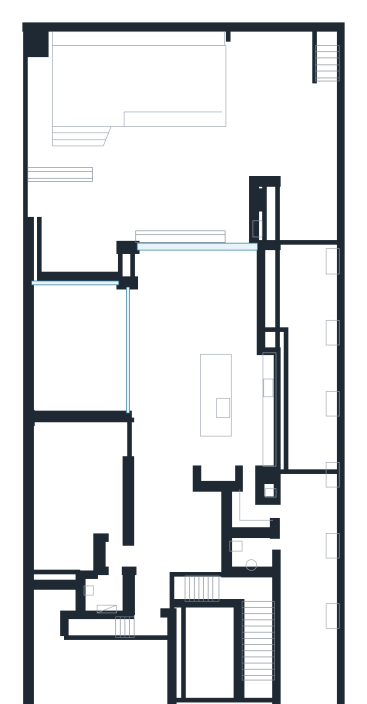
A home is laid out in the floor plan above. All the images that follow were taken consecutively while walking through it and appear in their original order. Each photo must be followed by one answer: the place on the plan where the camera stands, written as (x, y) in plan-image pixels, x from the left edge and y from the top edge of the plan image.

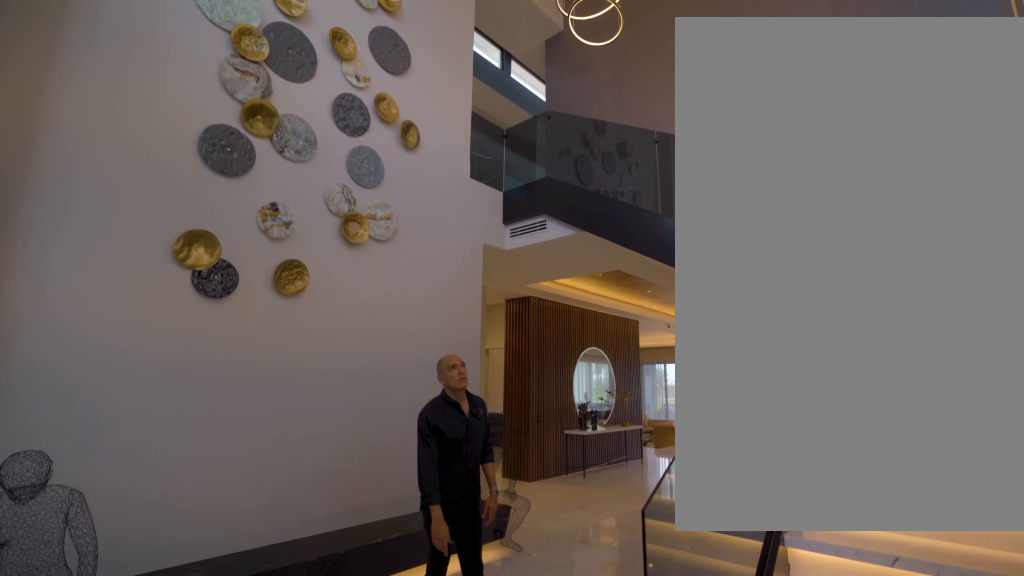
(223, 680)
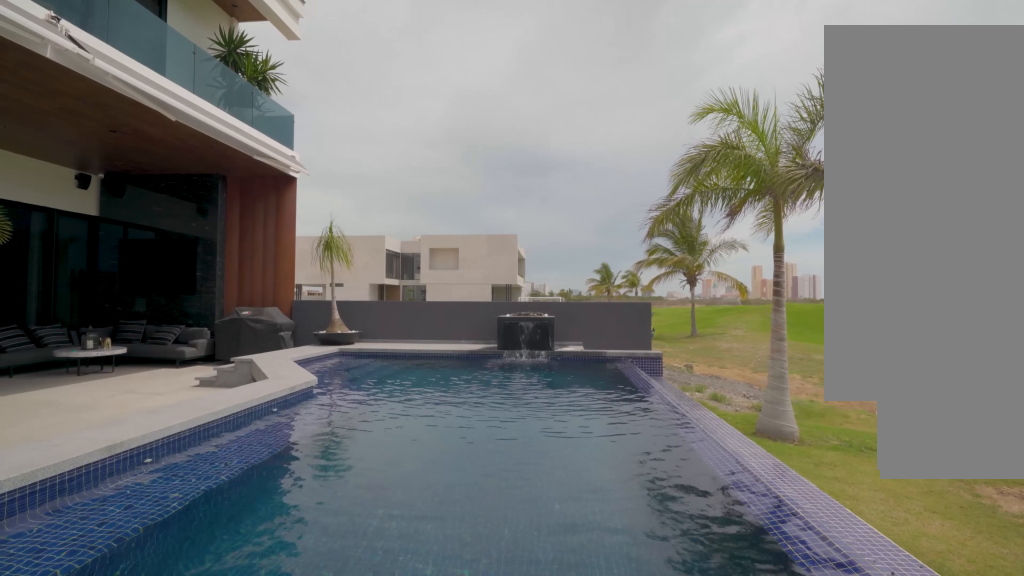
(253, 89)
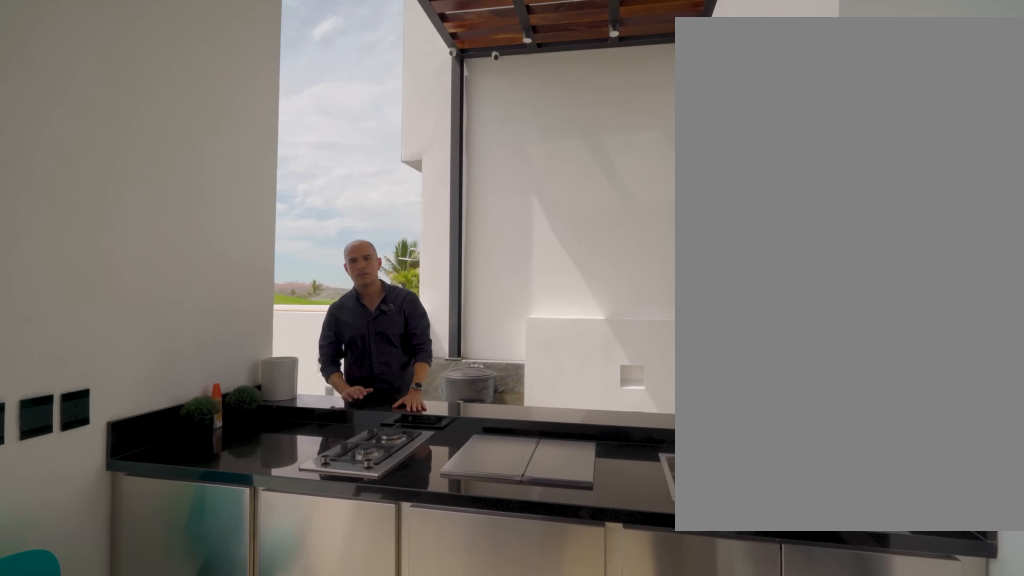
(230, 217)
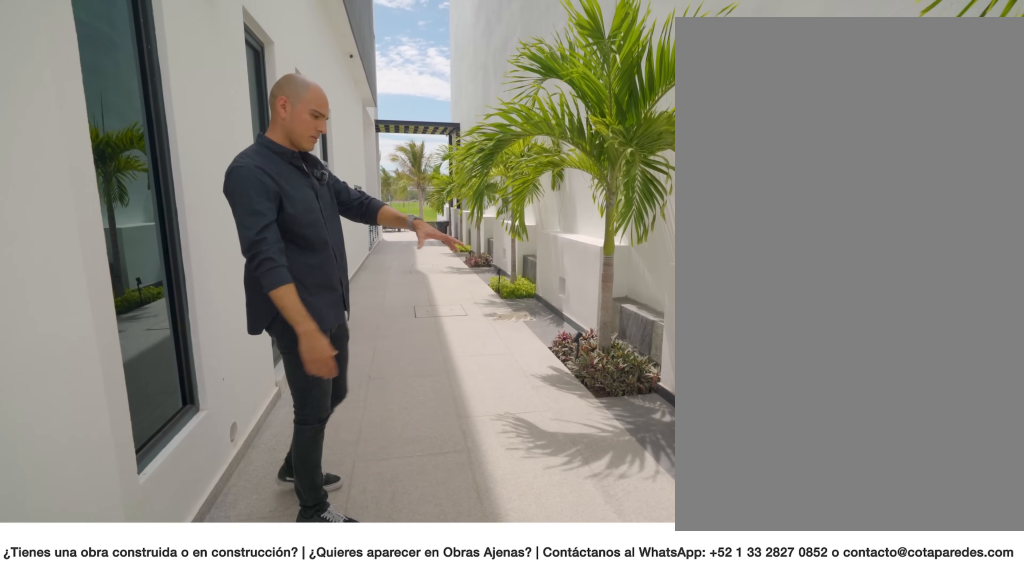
(303, 644)
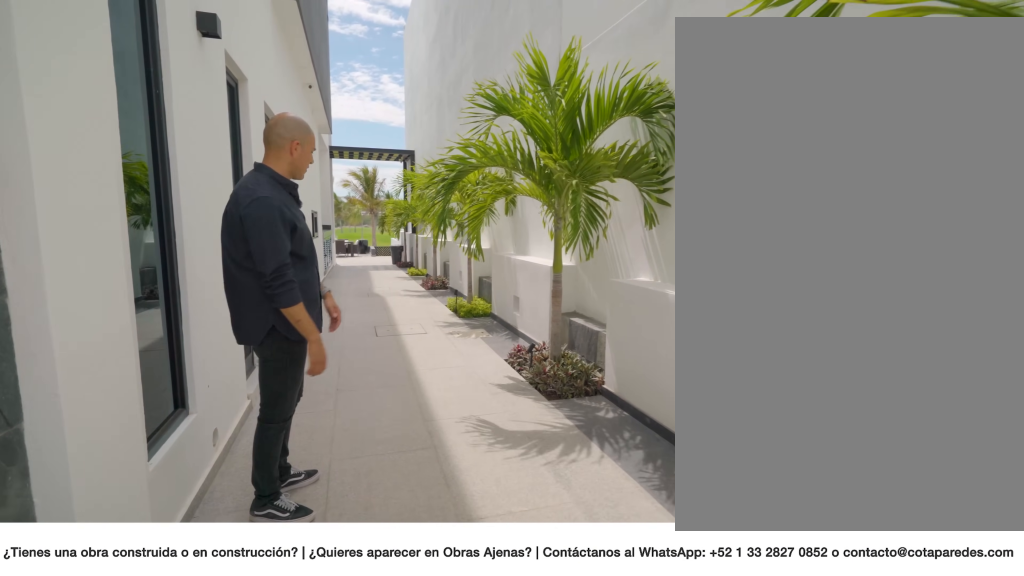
(303, 645)
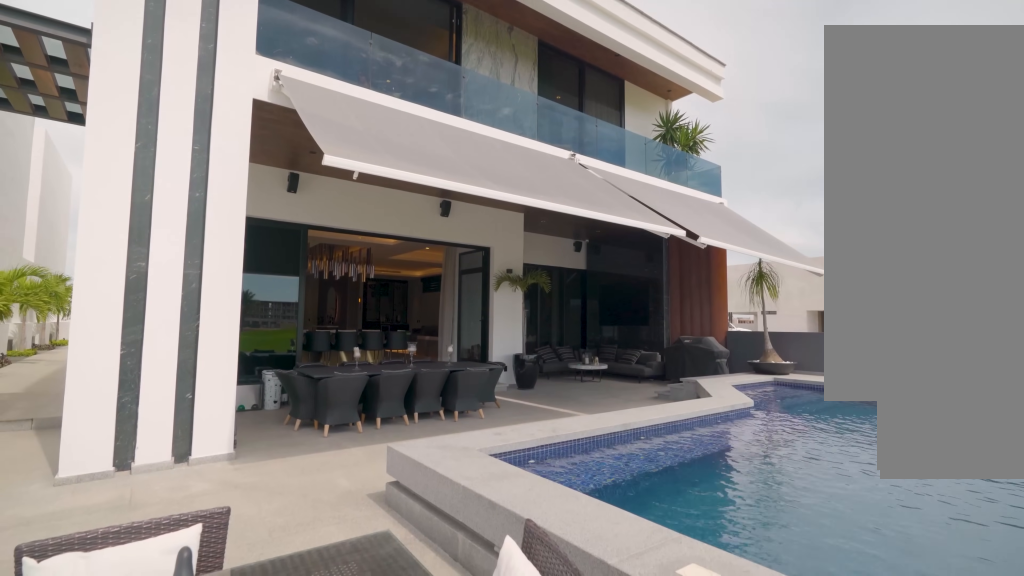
(255, 119)
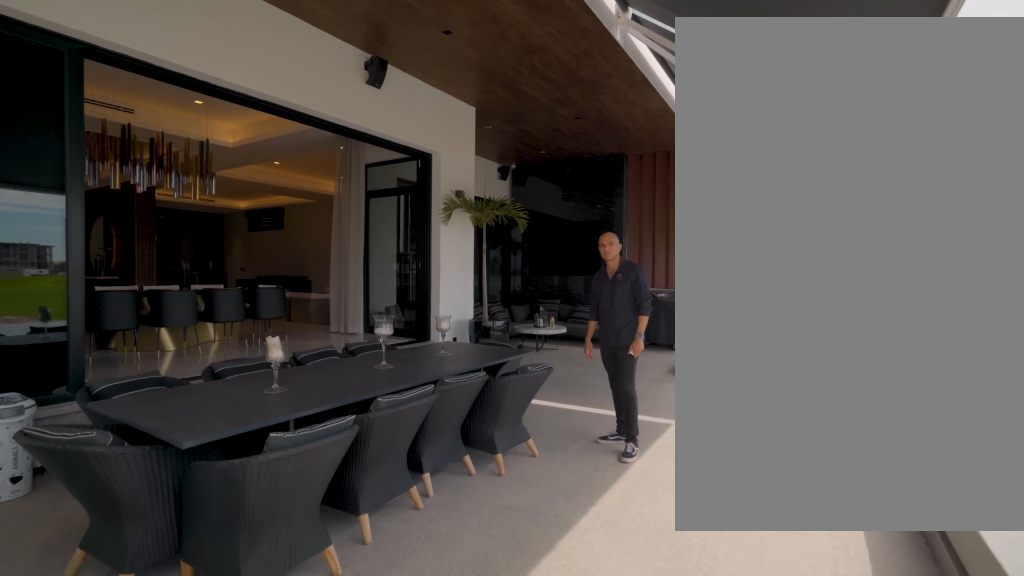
(255, 119)
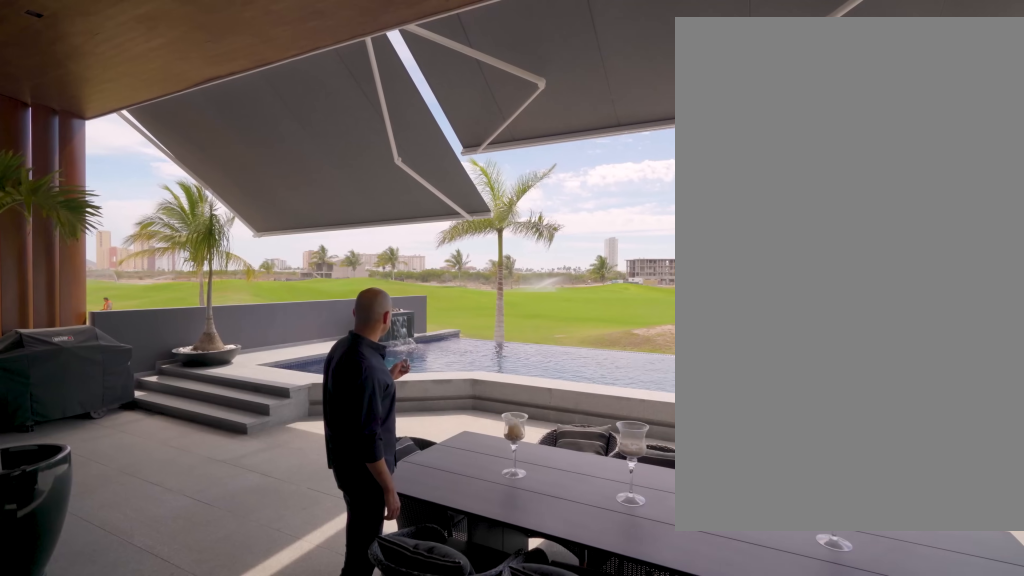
(184, 245)
